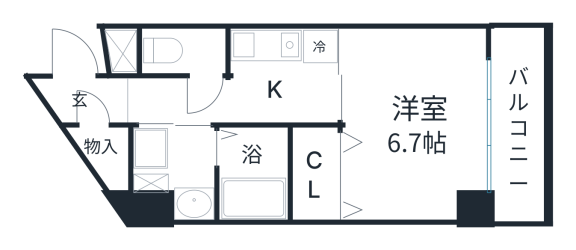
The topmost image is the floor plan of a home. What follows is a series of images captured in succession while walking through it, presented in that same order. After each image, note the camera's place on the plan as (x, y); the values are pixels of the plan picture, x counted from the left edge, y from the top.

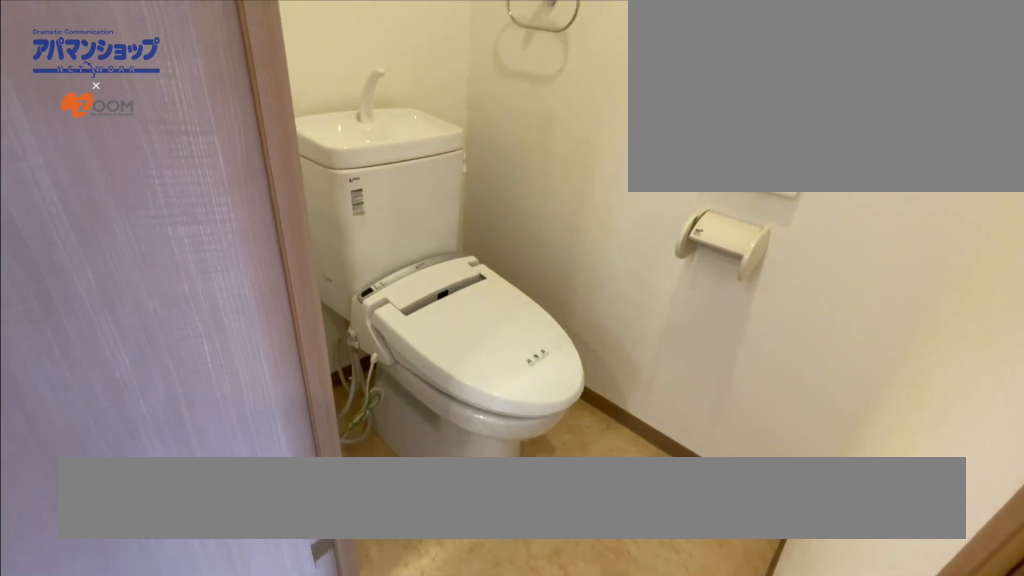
(228, 86)
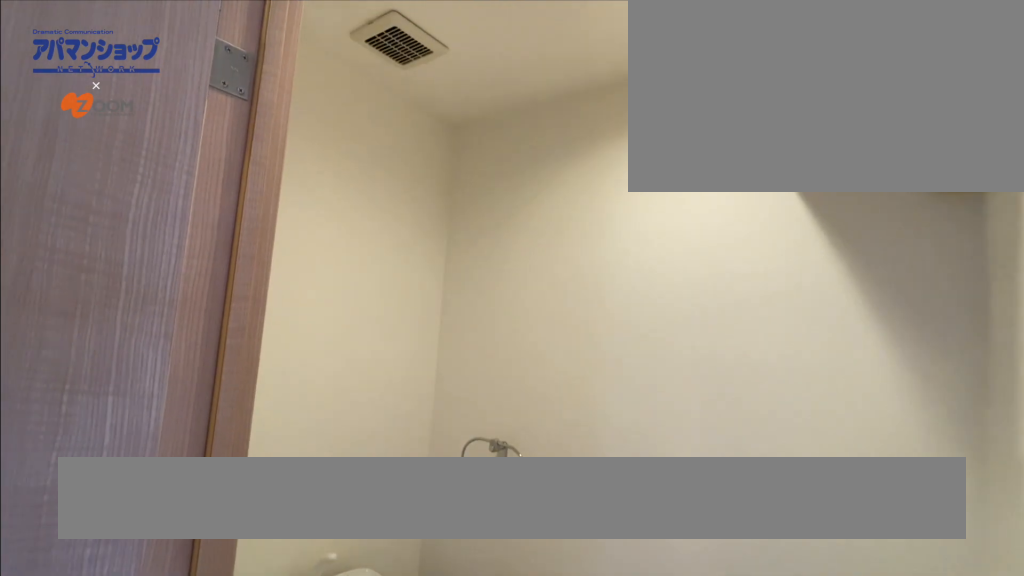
(228, 86)
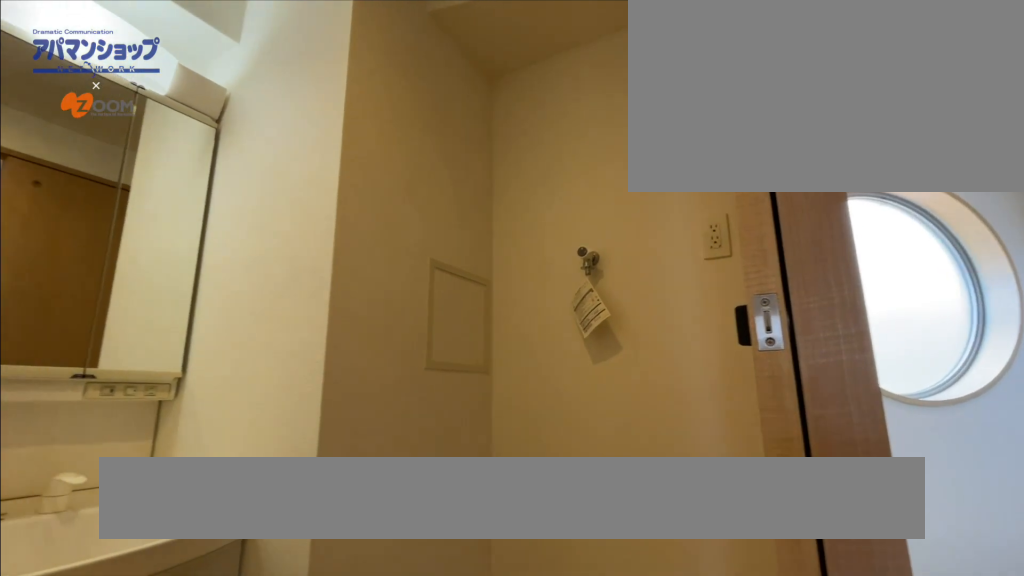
(192, 100)
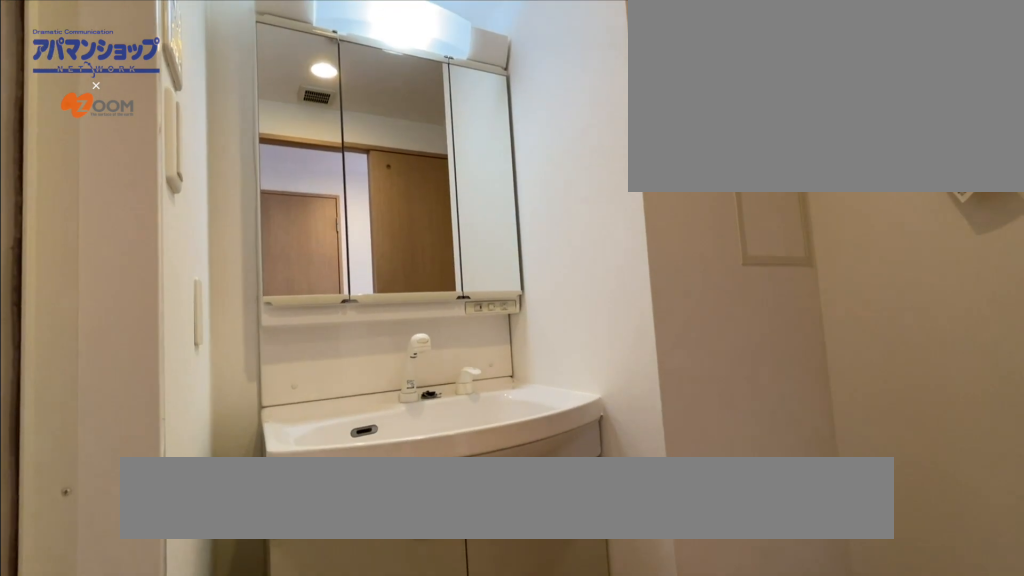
(192, 100)
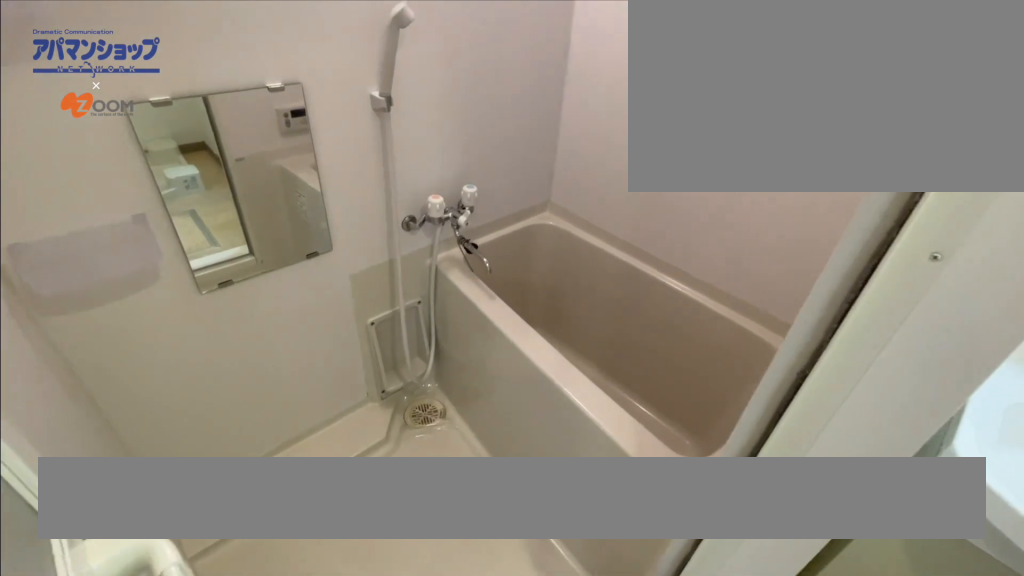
(198, 122)
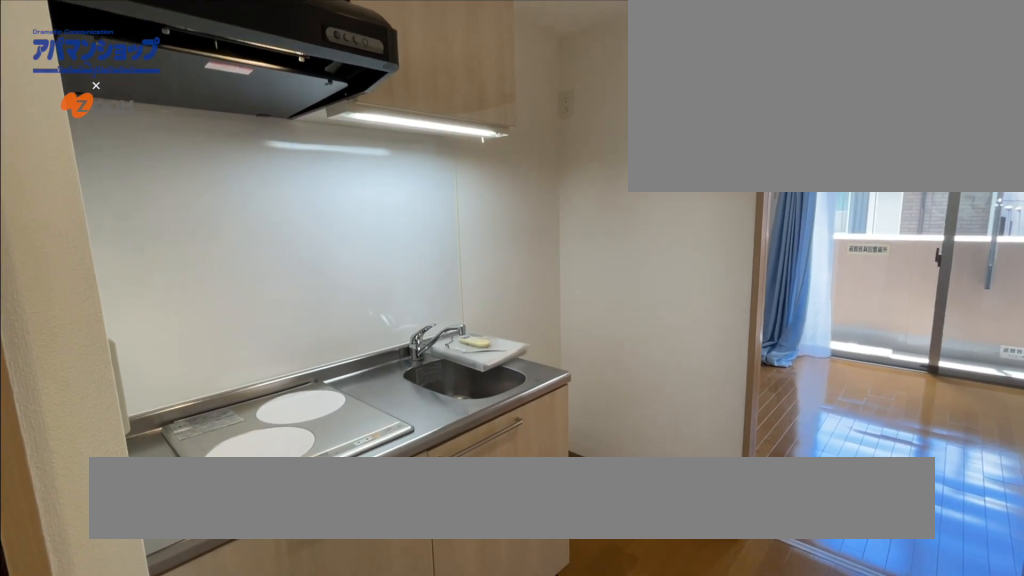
(231, 98)
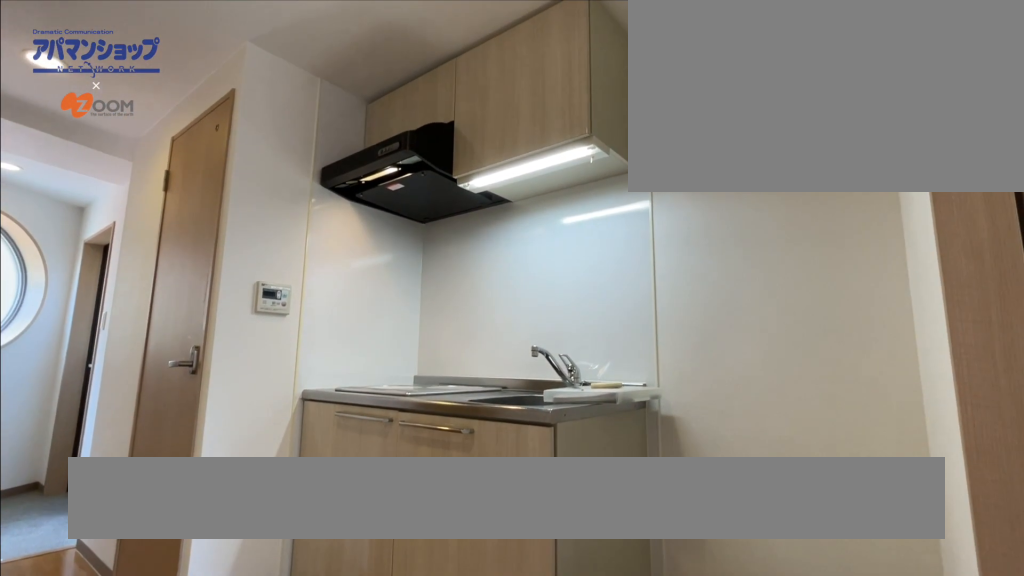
(359, 104)
